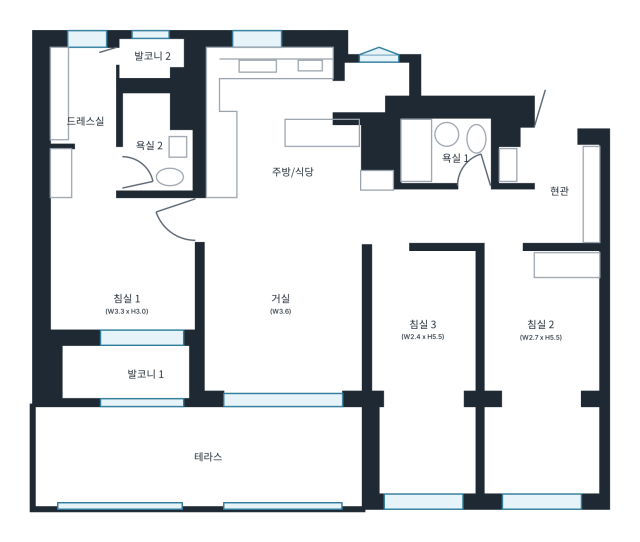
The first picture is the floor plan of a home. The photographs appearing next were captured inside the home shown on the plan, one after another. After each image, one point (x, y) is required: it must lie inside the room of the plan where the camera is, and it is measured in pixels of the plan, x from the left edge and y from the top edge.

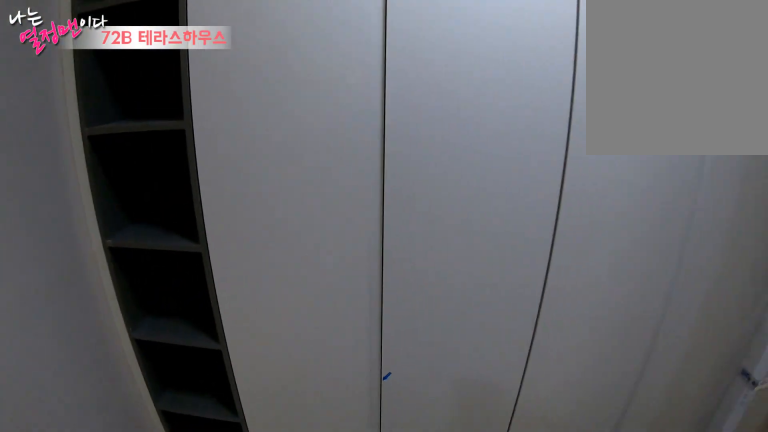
(563, 190)
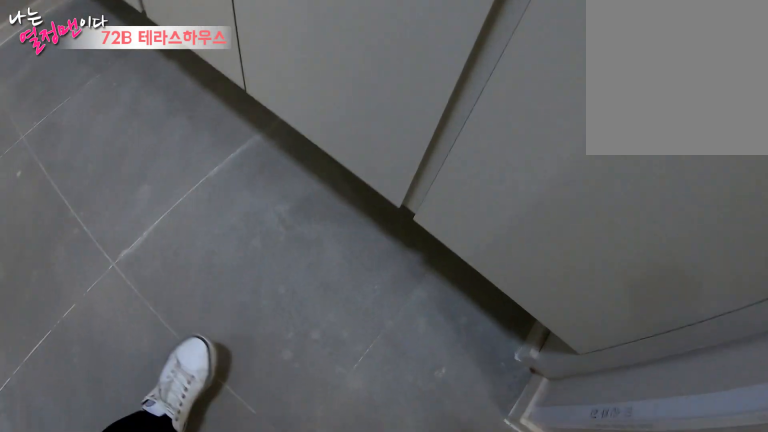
(563, 190)
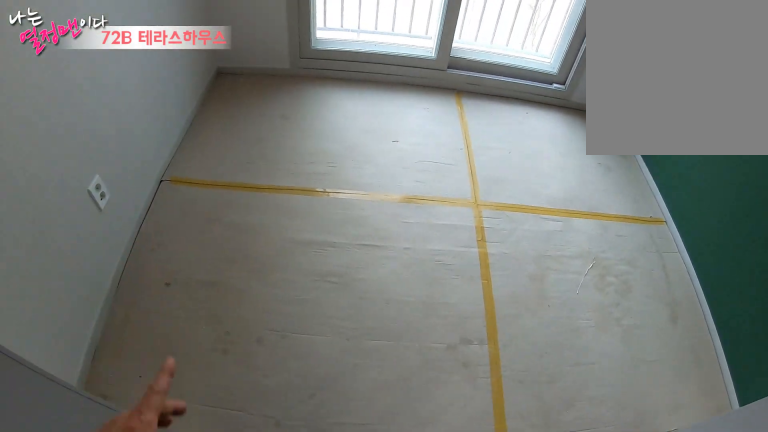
(542, 341)
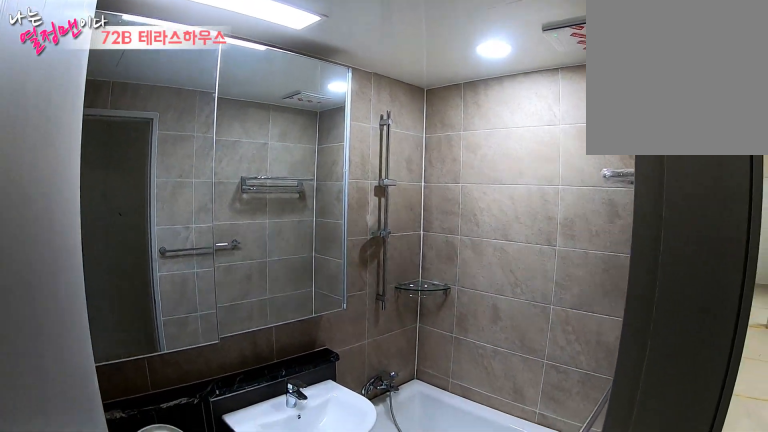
(450, 153)
